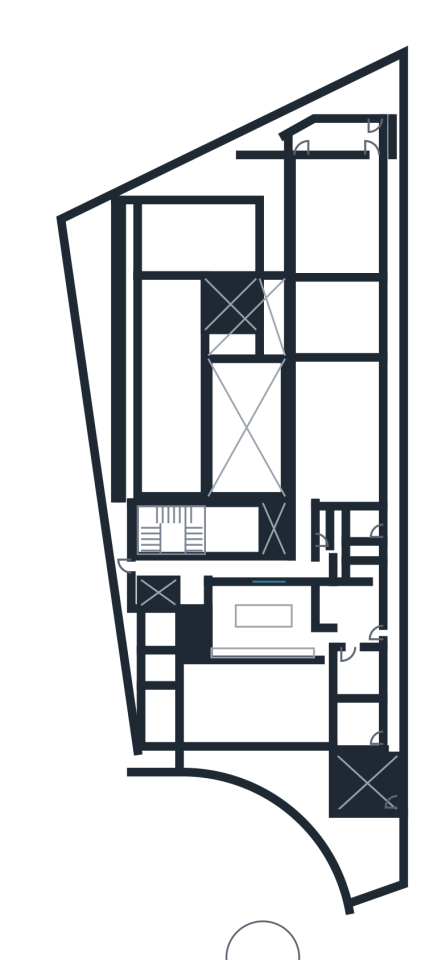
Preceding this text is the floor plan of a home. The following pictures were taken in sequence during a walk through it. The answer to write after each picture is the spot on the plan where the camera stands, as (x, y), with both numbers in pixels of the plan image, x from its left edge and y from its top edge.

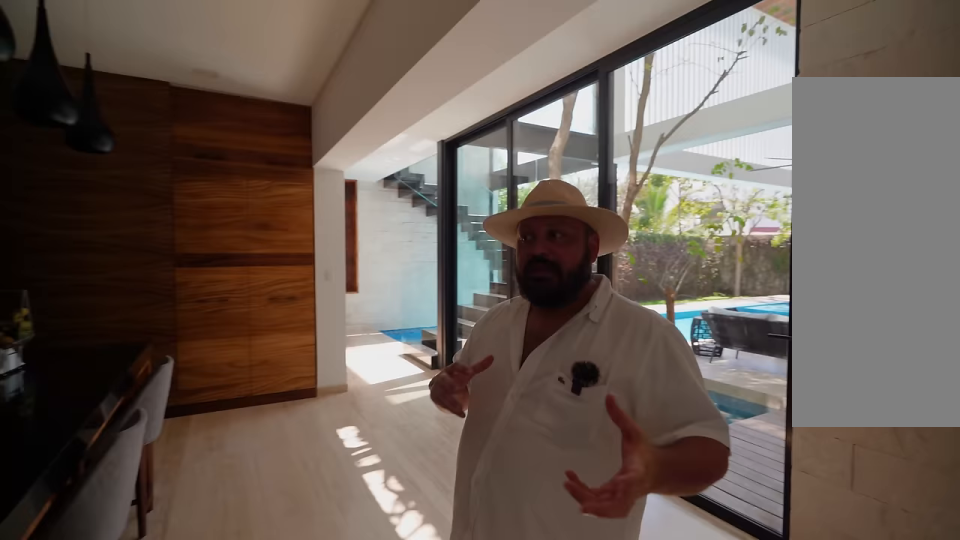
(274, 565)
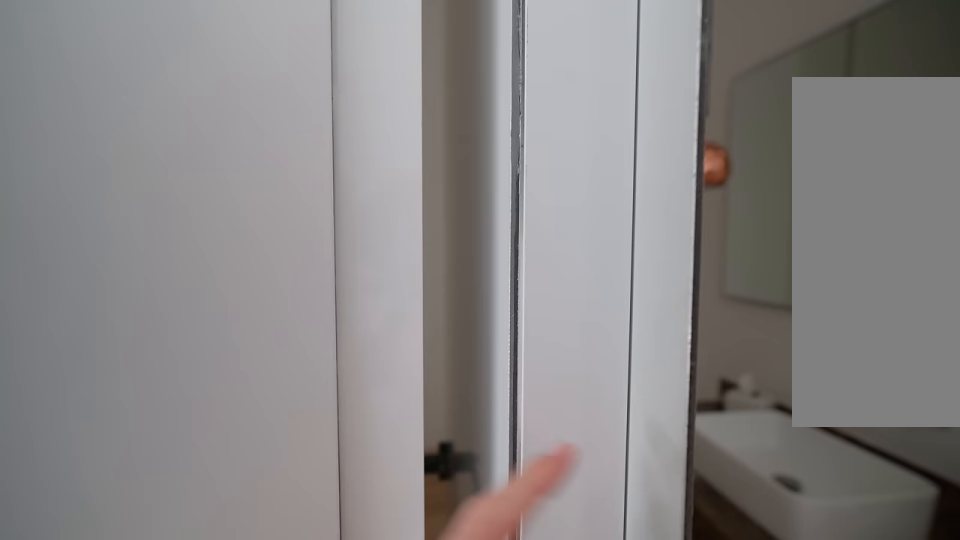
(322, 568)
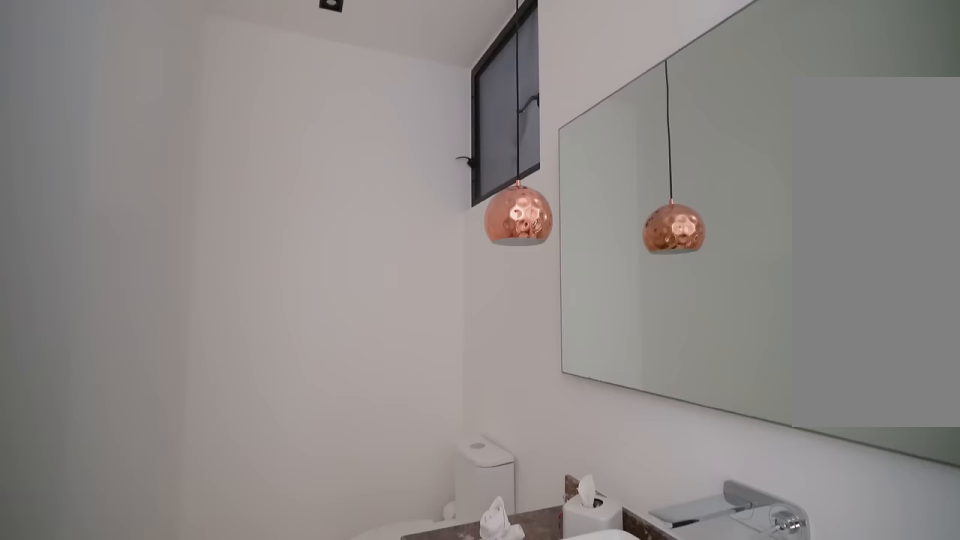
(322, 562)
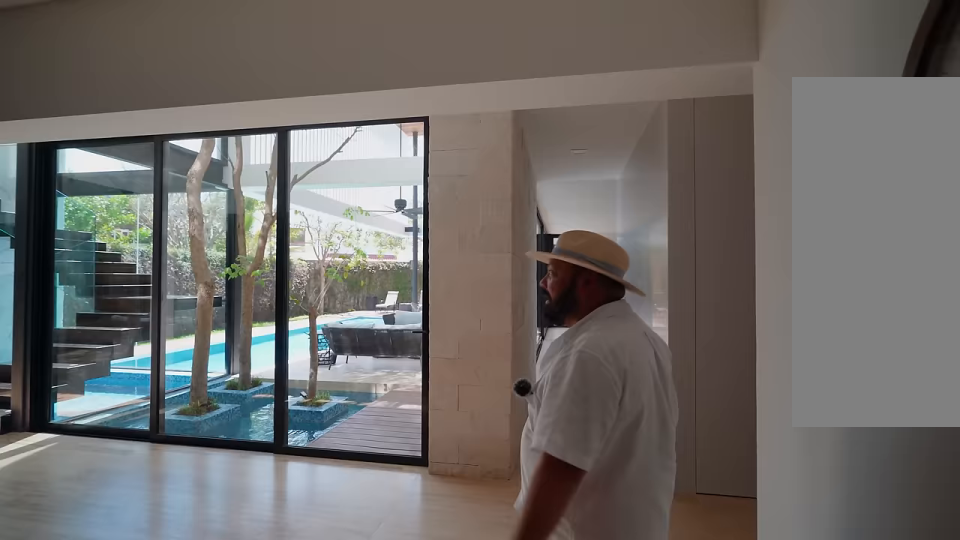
(304, 589)
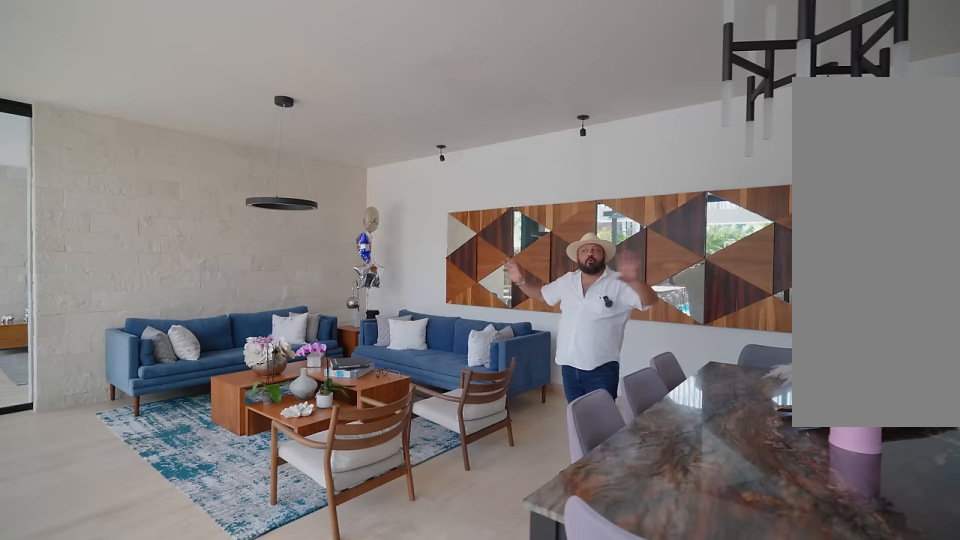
(307, 450)
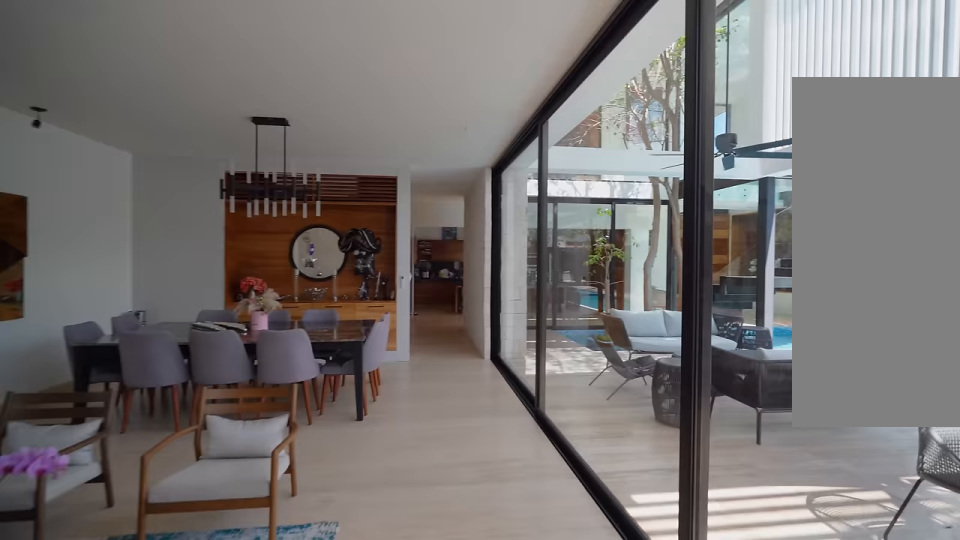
(304, 377)
